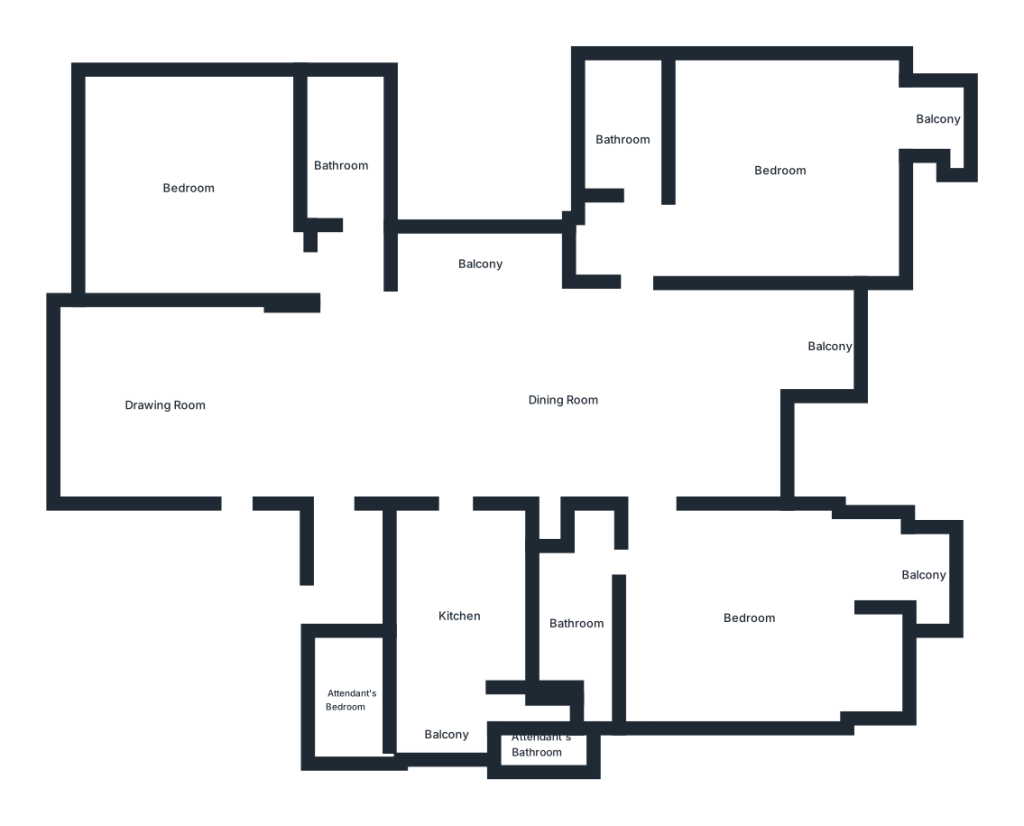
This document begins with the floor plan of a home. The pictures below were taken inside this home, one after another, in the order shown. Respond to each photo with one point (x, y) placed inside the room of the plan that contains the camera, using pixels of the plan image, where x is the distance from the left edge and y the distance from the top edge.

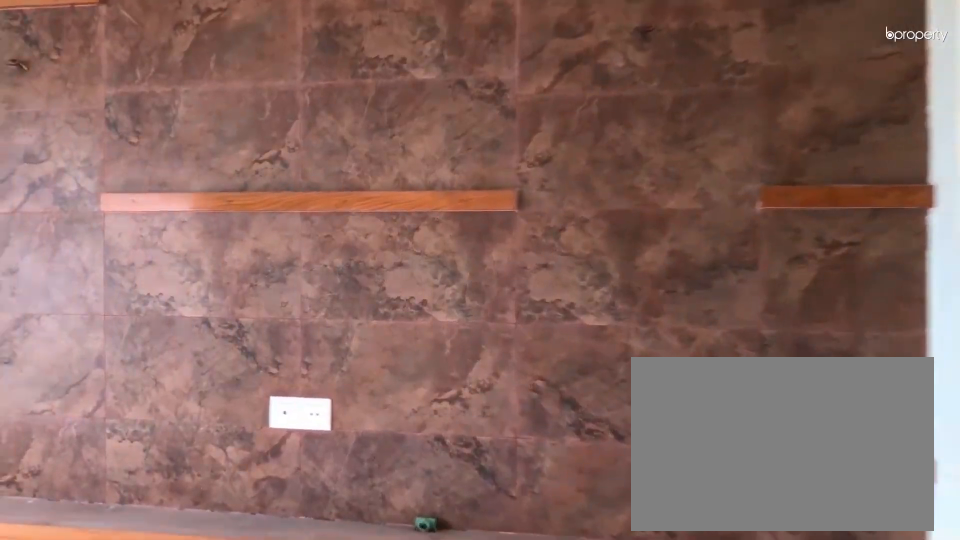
(148, 401)
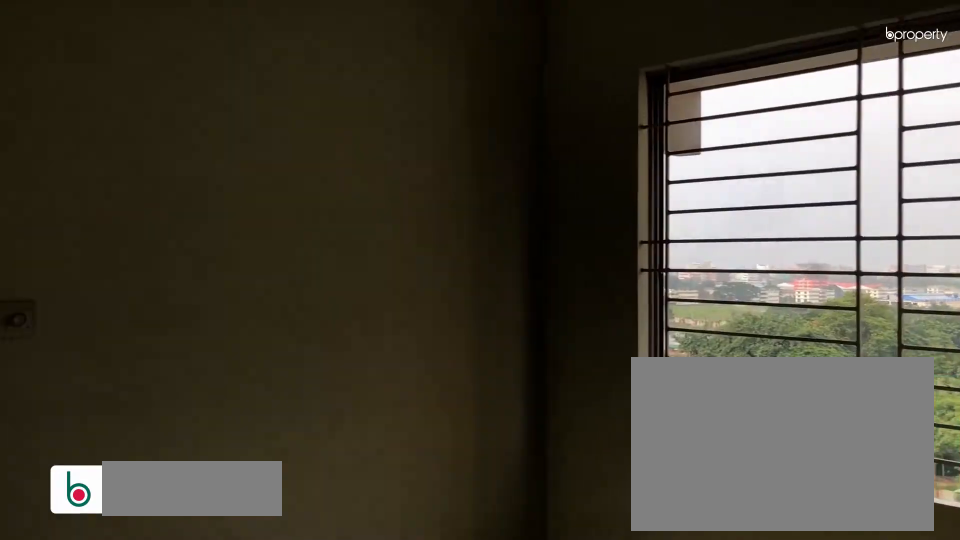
(148, 401)
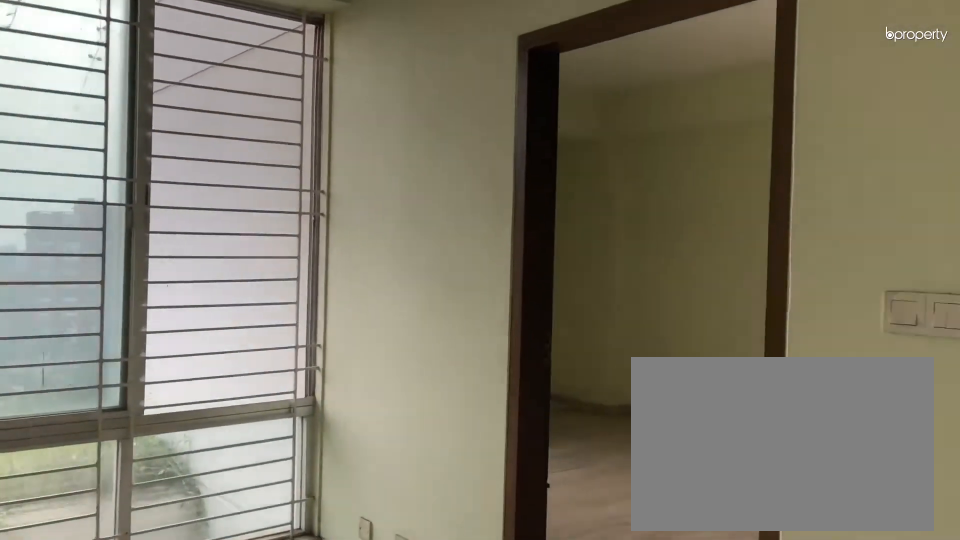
(616, 401)
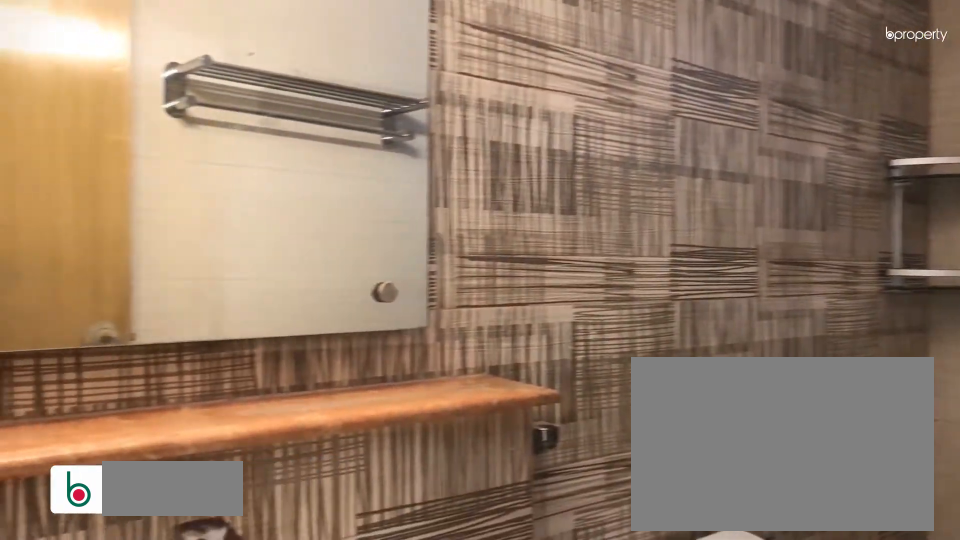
(345, 147)
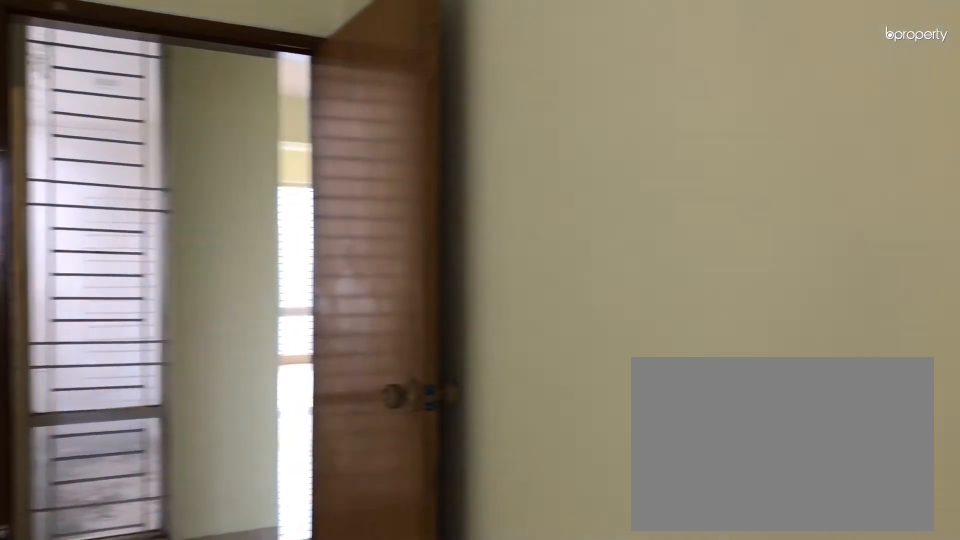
(192, 187)
